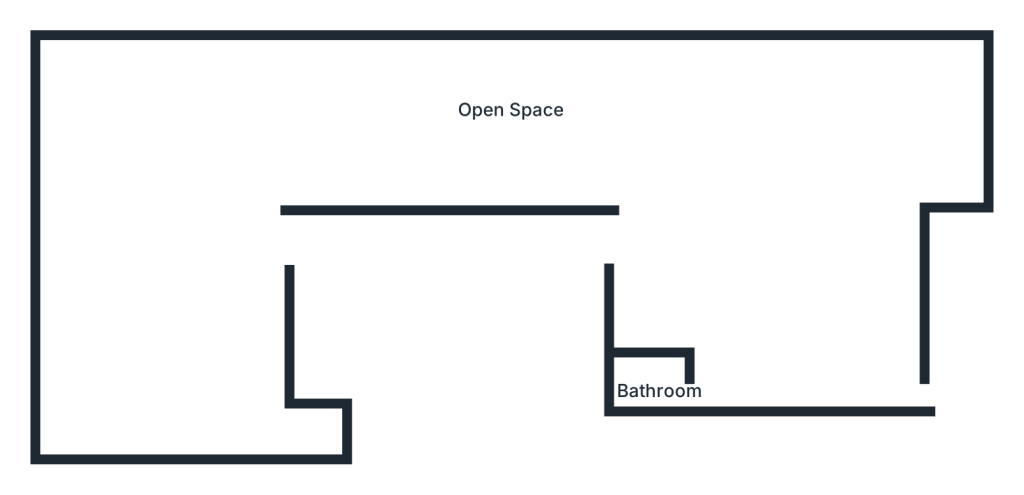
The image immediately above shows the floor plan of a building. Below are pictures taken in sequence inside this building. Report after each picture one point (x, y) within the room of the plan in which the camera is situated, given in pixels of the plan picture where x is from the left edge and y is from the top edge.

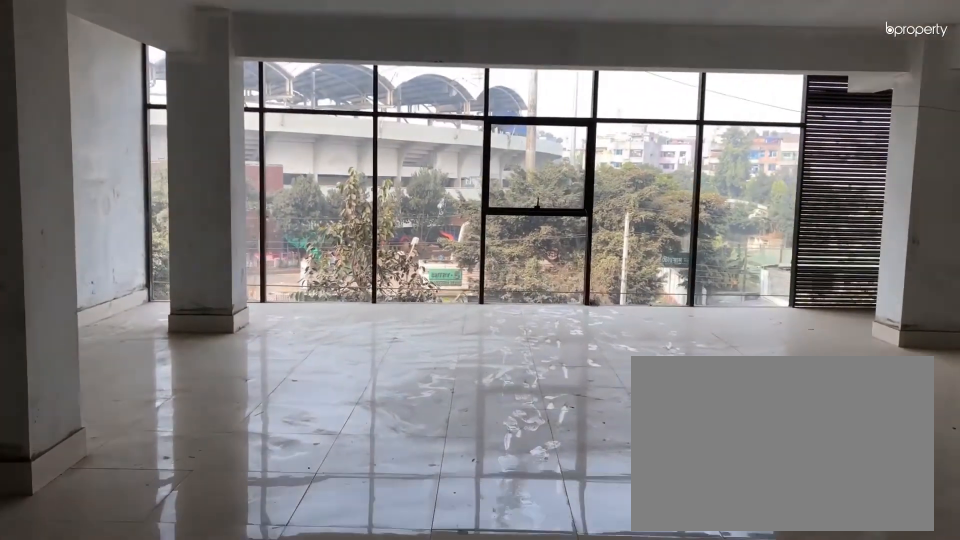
(188, 243)
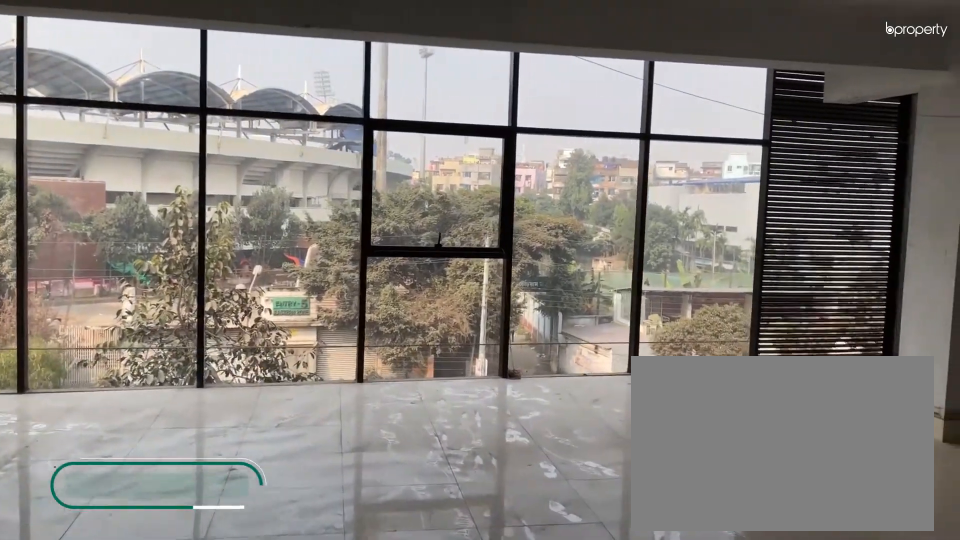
(199, 125)
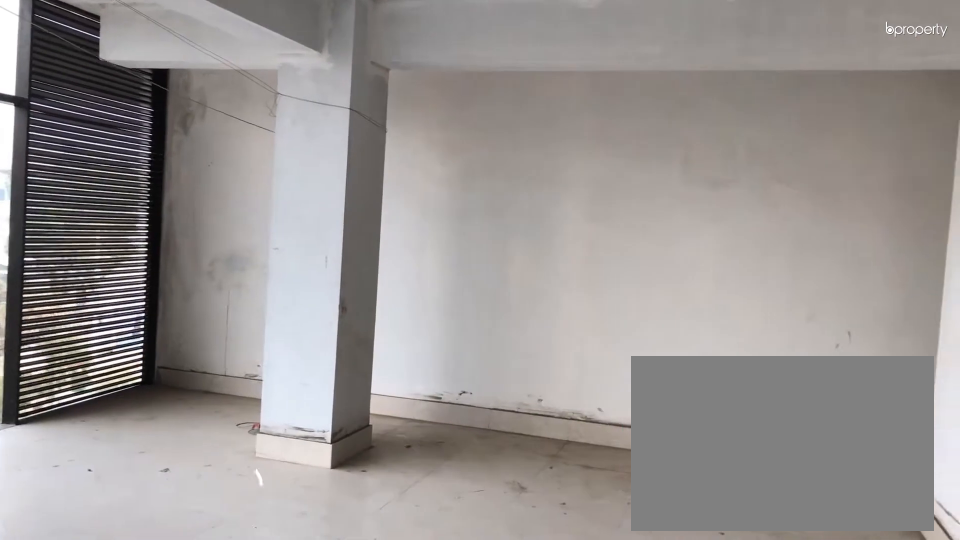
(199, 125)
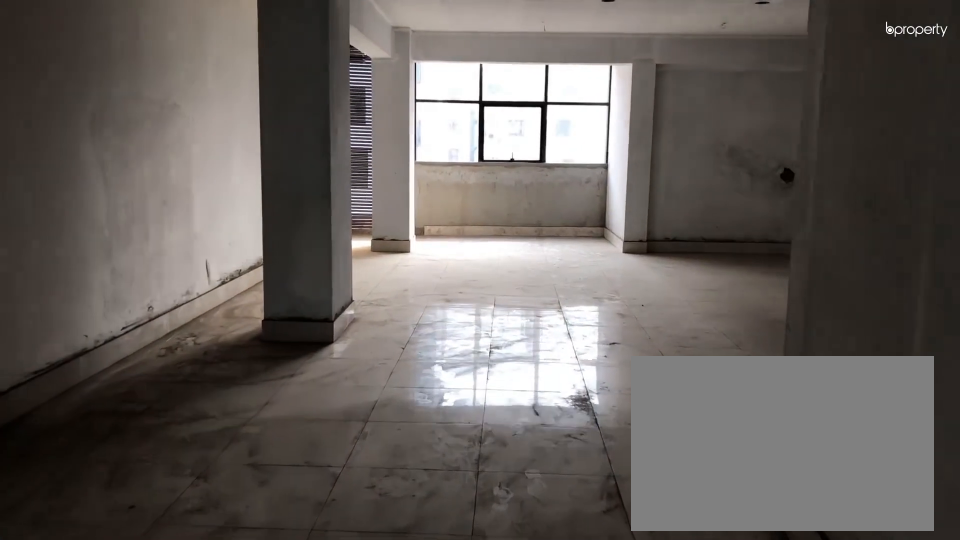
(502, 96)
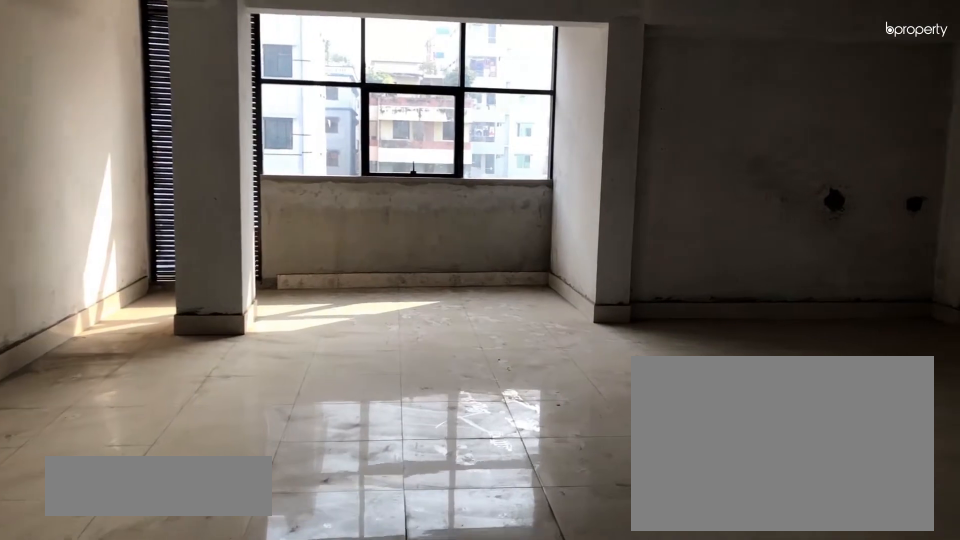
(779, 126)
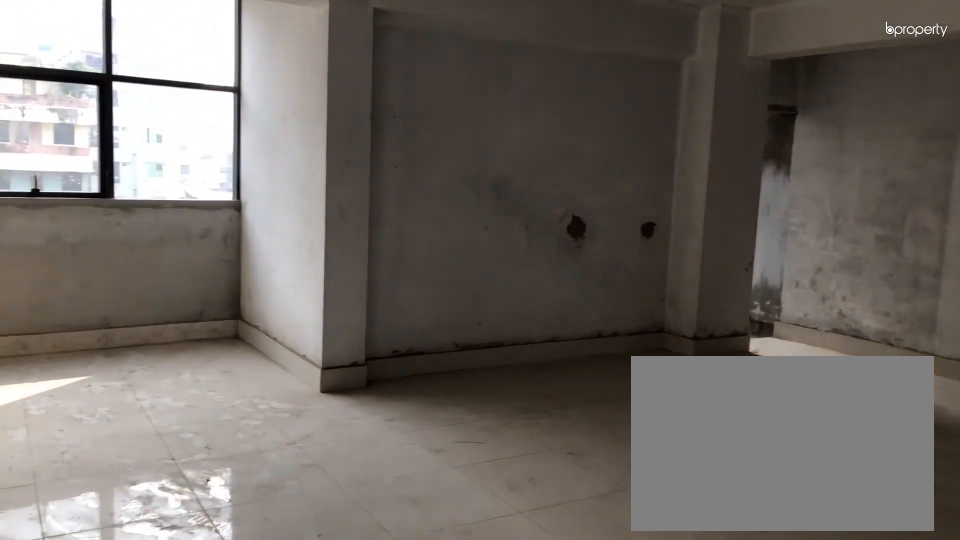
(779, 126)
